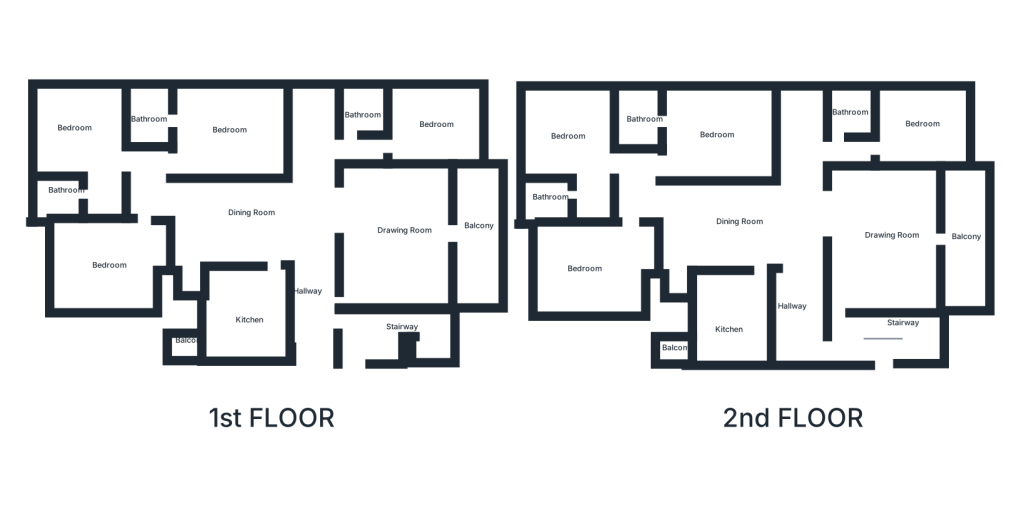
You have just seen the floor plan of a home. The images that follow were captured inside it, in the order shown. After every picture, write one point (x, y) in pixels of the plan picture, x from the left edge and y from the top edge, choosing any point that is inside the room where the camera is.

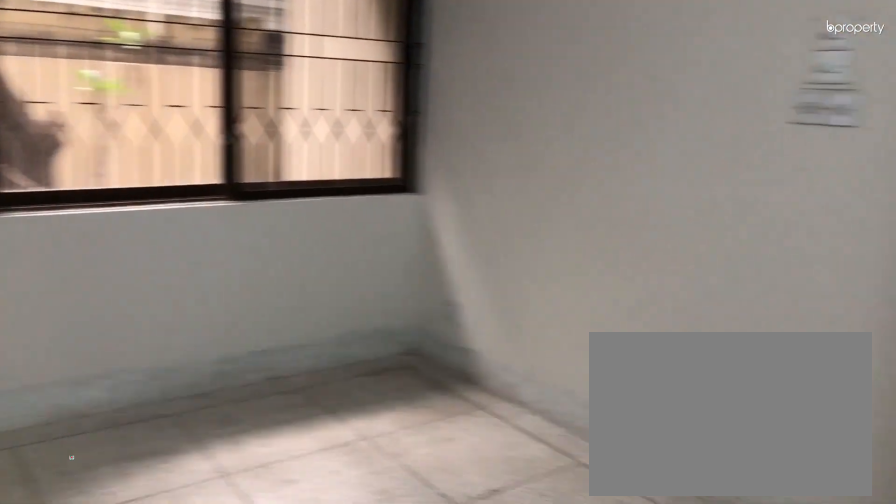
(110, 262)
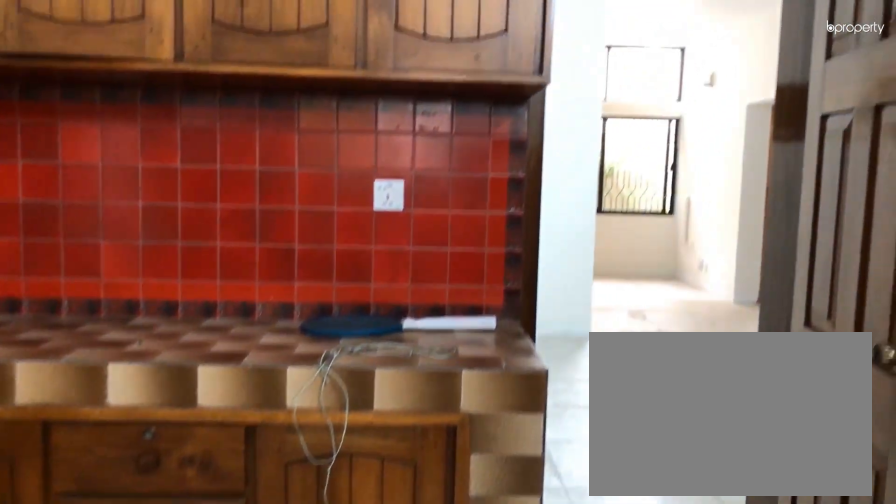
(246, 313)
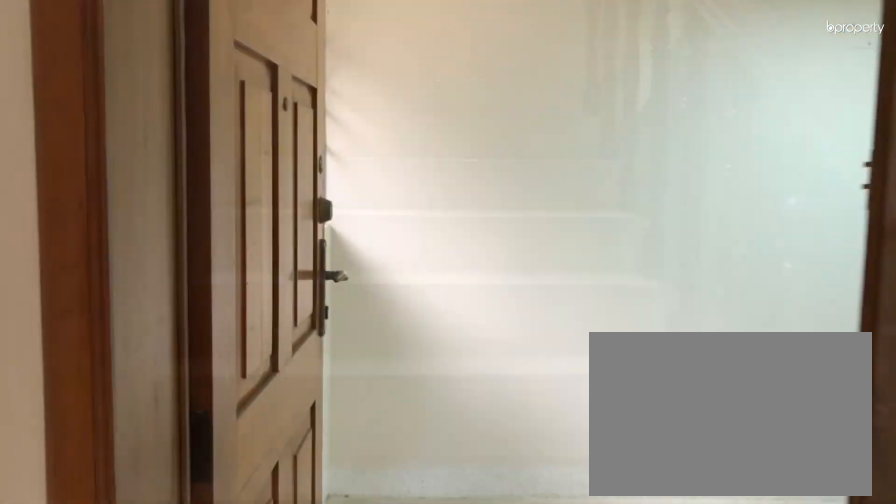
(866, 347)
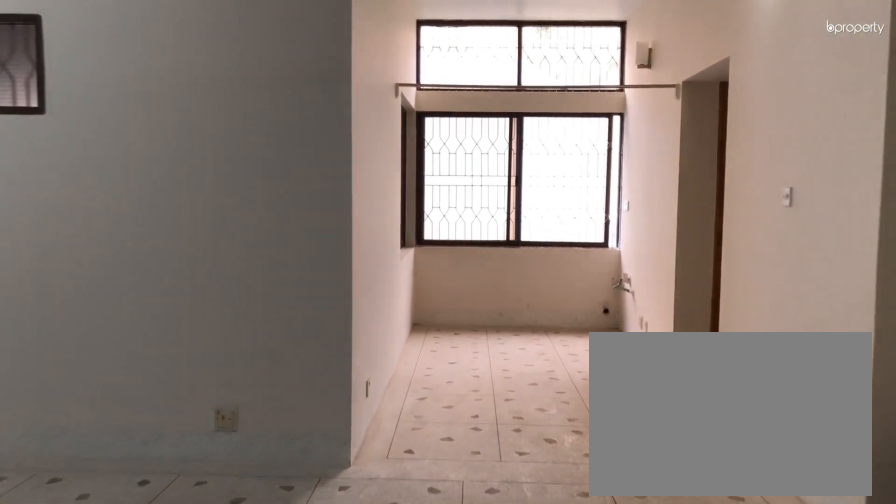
(777, 221)
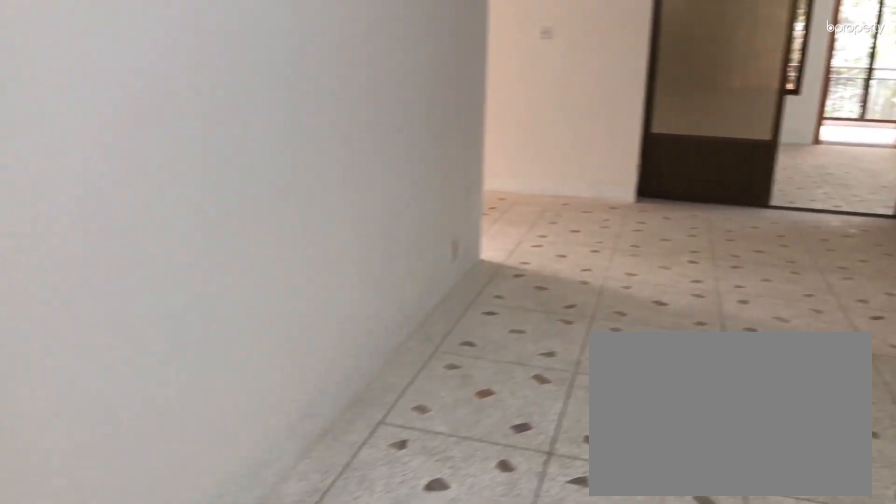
(716, 219)
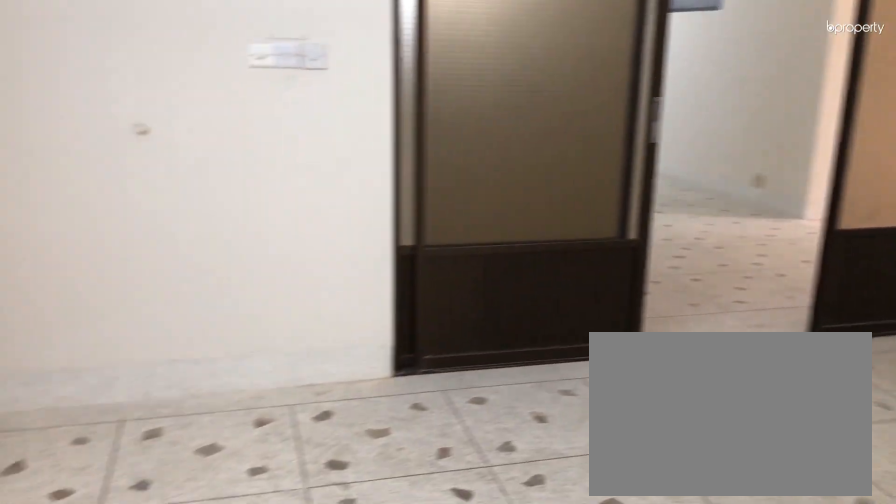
(892, 242)
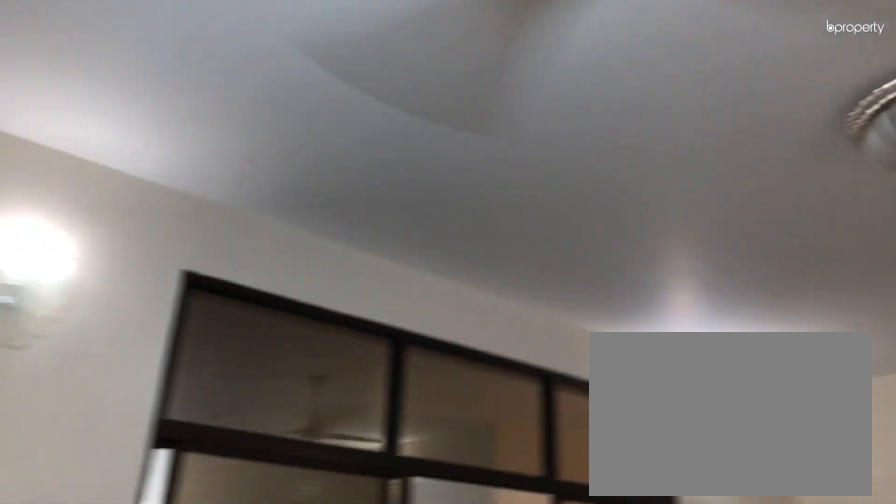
(892, 242)
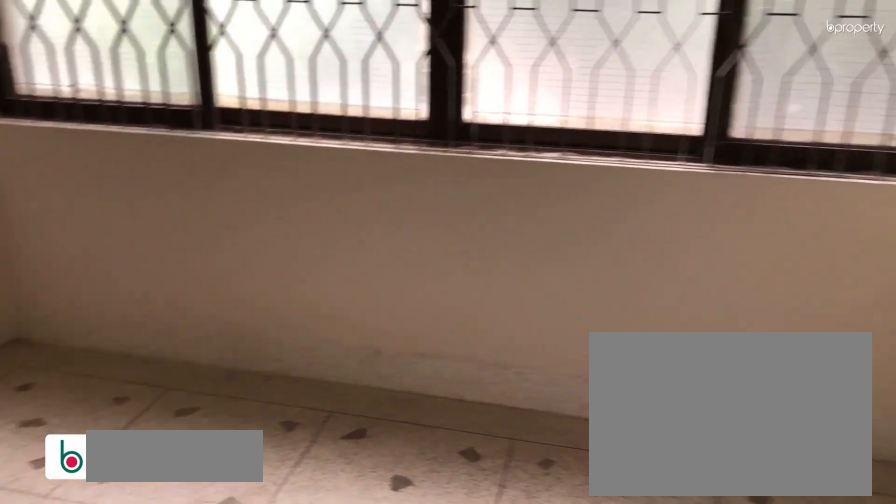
(925, 129)
